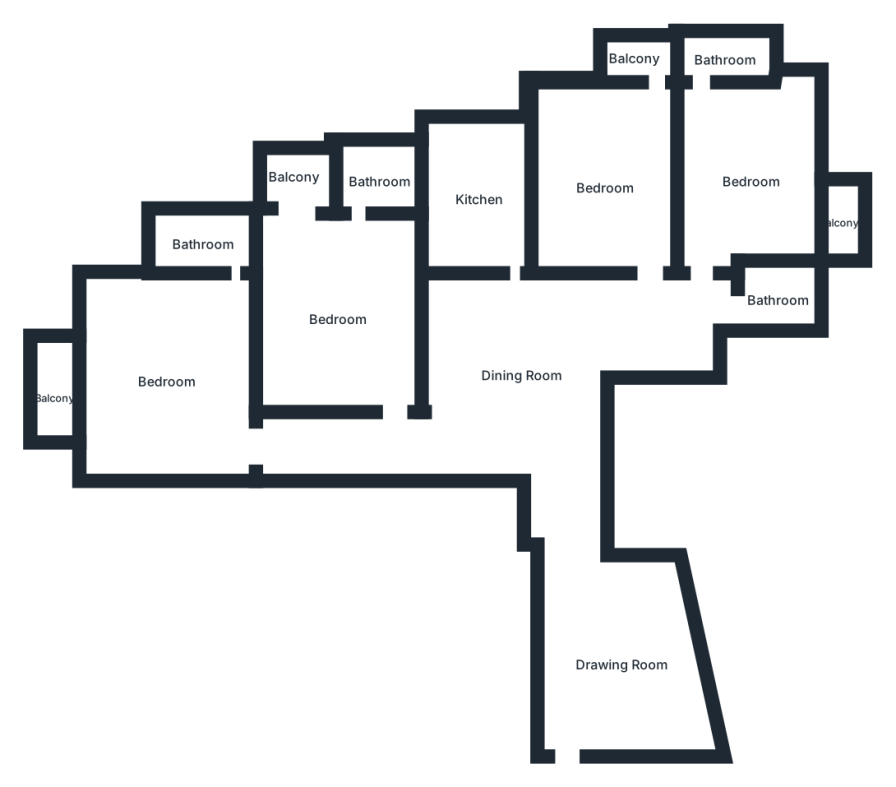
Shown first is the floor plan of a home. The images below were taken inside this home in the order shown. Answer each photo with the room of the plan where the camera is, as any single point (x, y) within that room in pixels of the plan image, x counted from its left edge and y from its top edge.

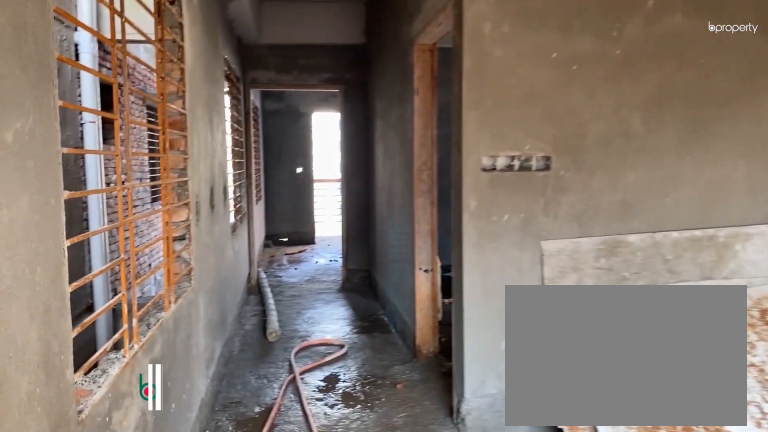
(520, 372)
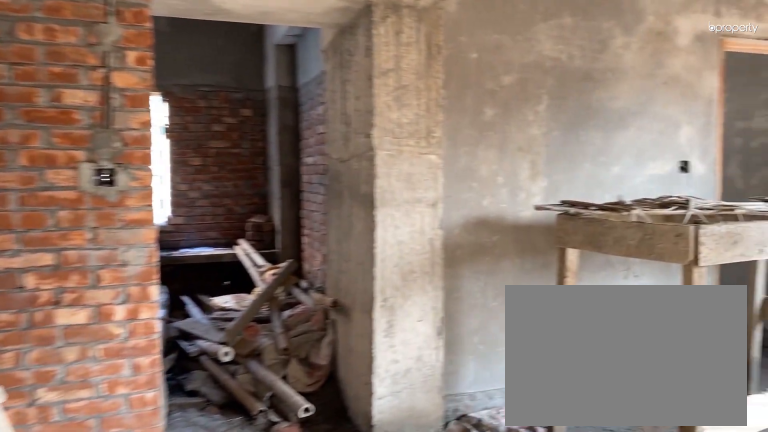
(519, 373)
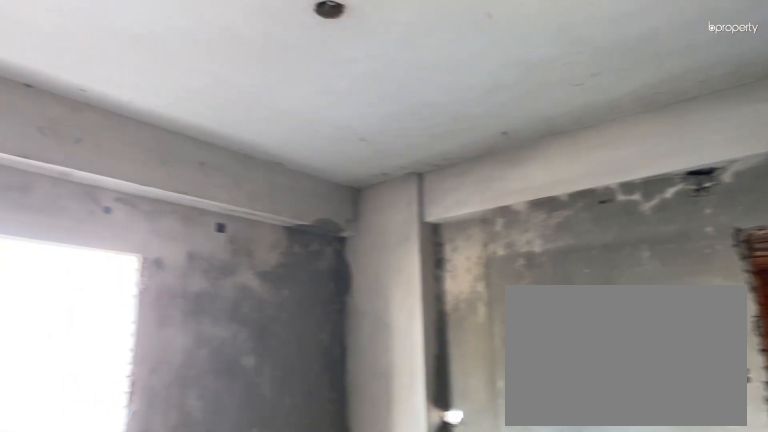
(166, 382)
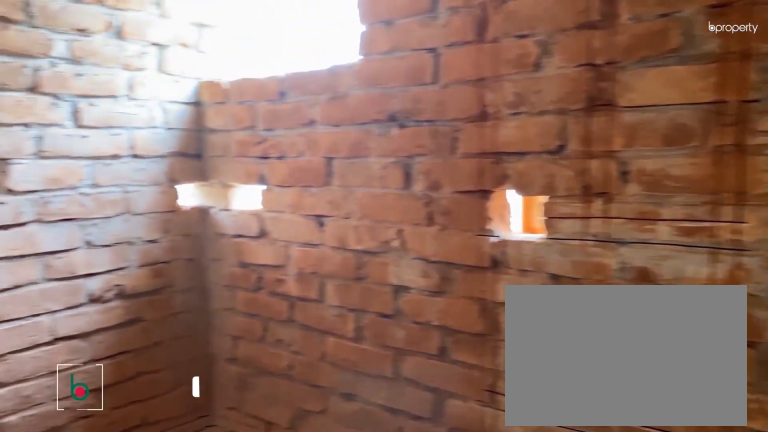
(205, 242)
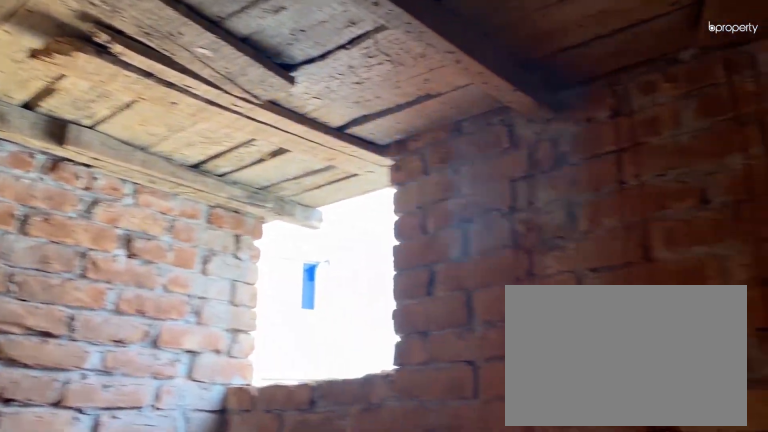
(205, 242)
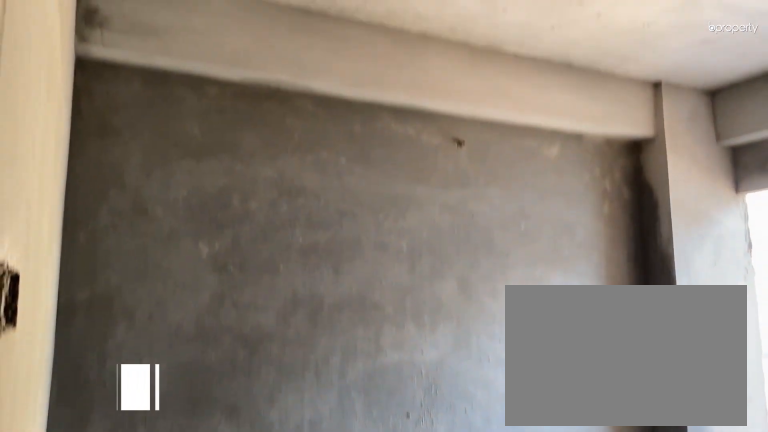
(340, 319)
